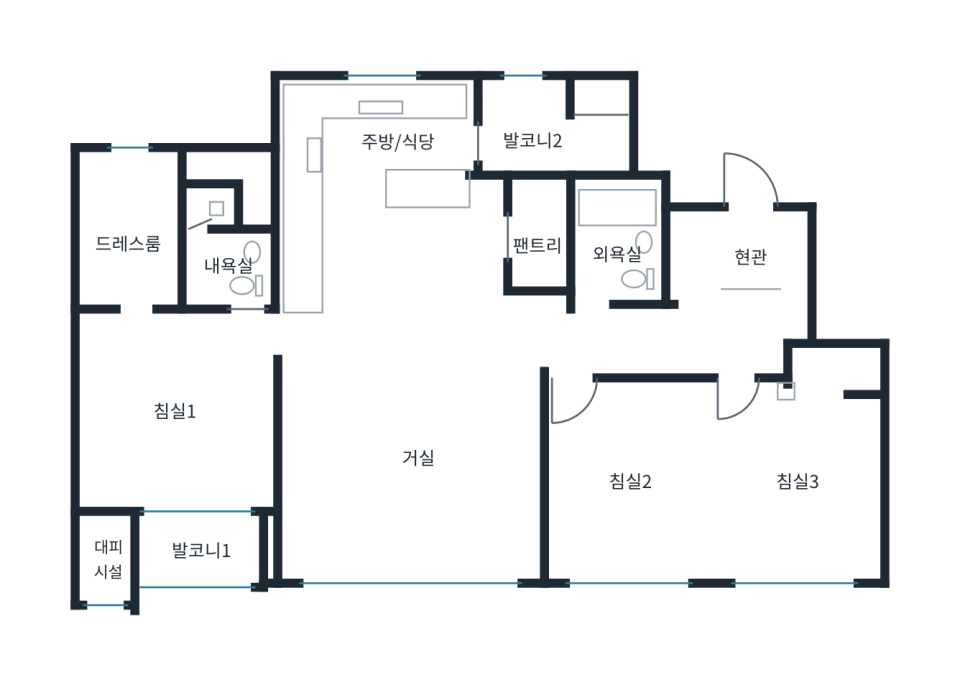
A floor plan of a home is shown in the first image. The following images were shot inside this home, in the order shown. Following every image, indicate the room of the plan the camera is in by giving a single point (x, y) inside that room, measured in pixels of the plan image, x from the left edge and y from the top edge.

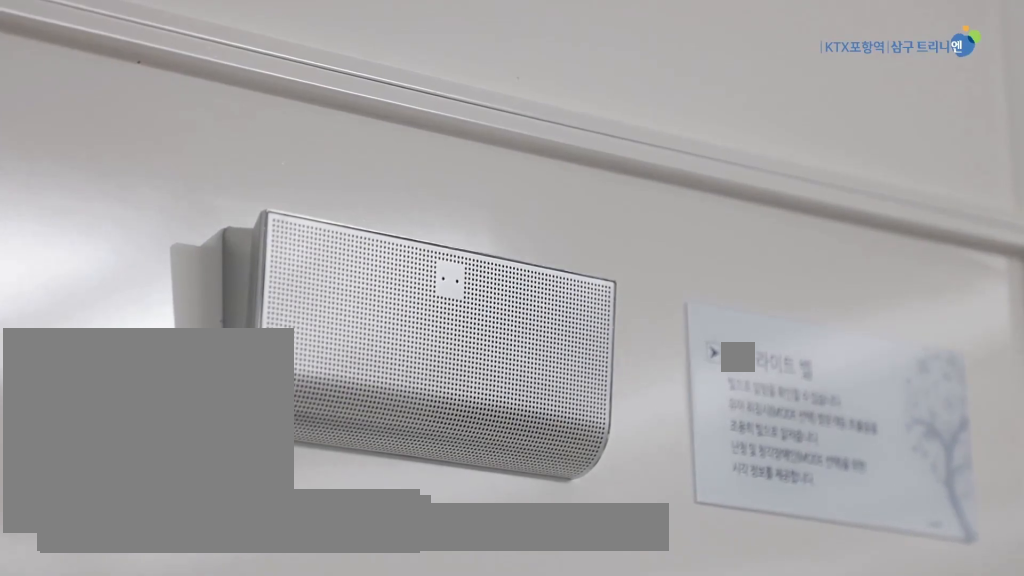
(412, 474)
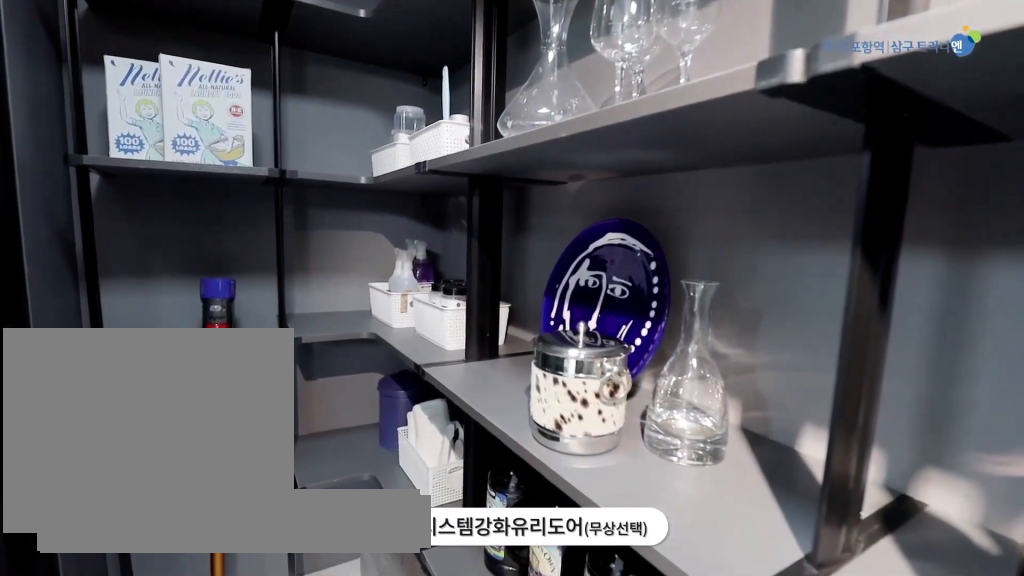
(538, 242)
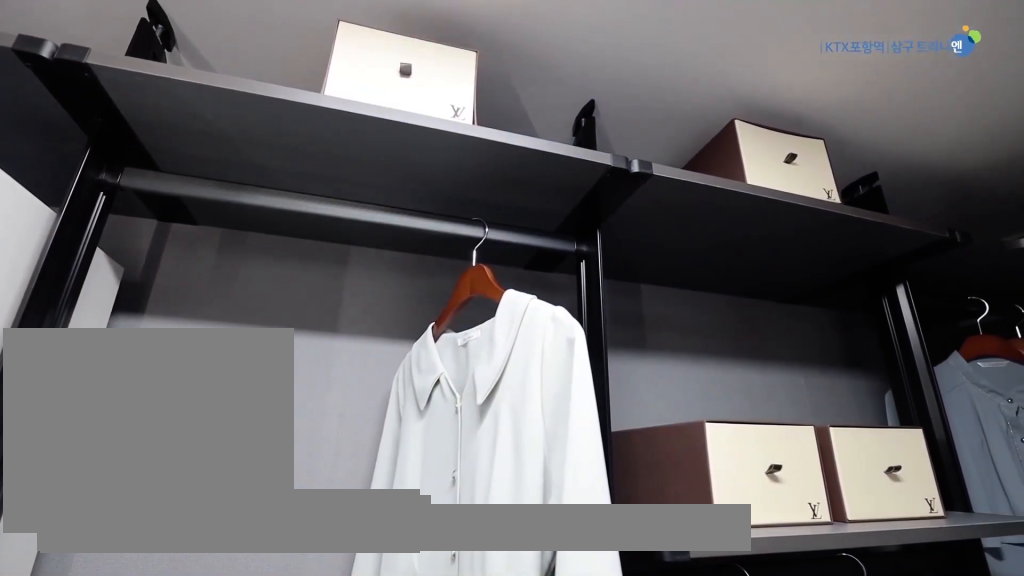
(126, 232)
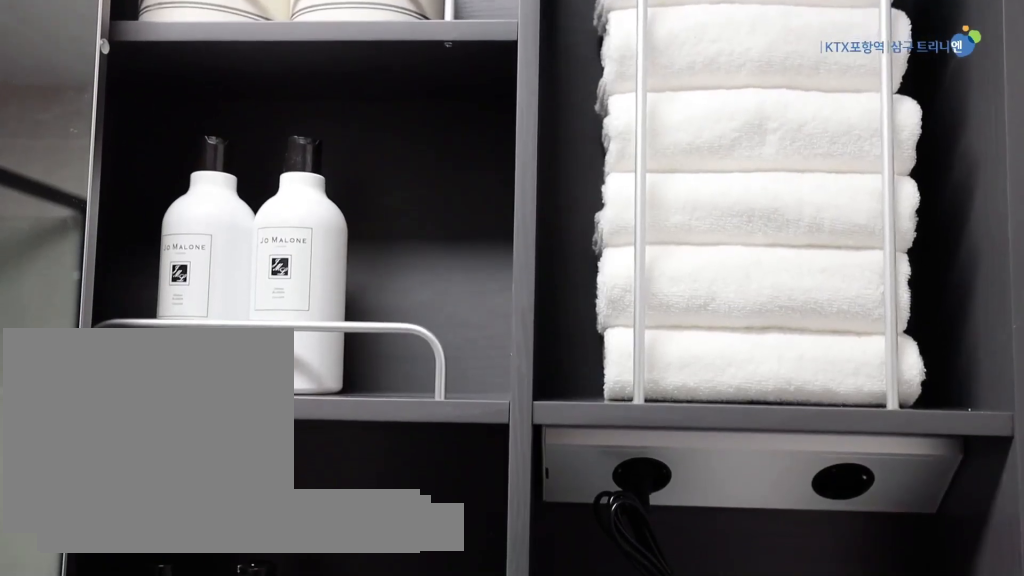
(225, 248)
